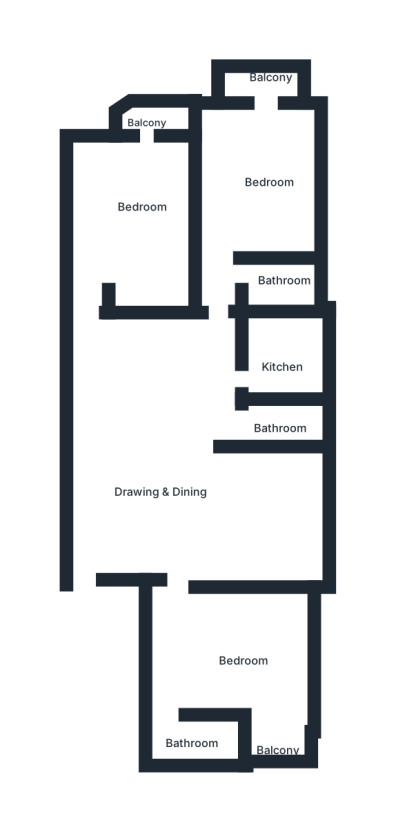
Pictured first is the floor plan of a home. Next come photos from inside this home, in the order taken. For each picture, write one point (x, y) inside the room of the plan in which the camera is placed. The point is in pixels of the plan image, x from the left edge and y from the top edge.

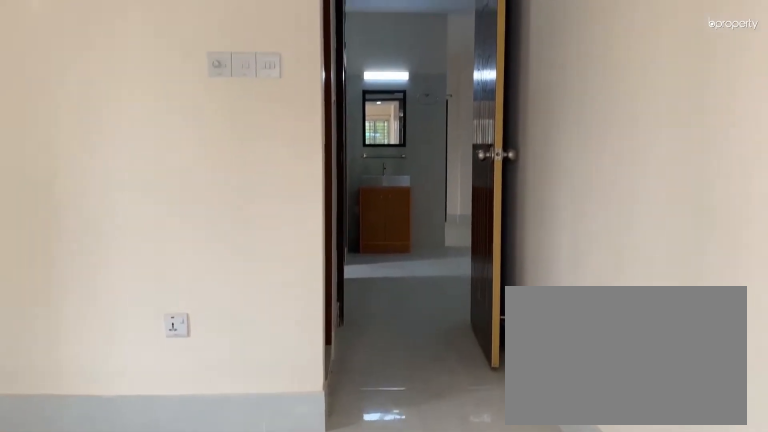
(267, 160)
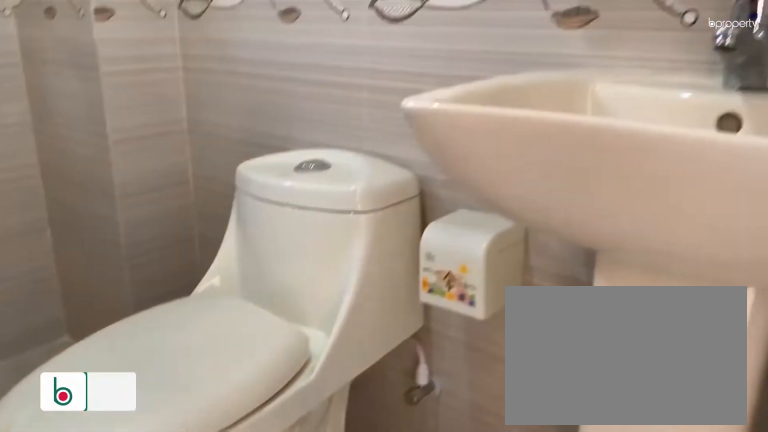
(268, 279)
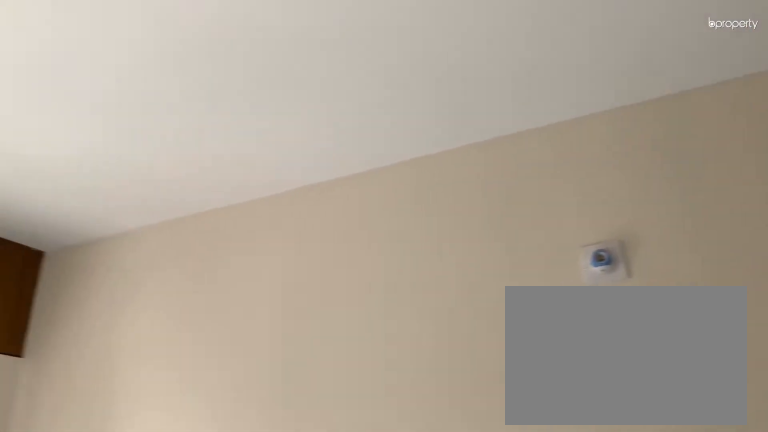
(142, 197)
